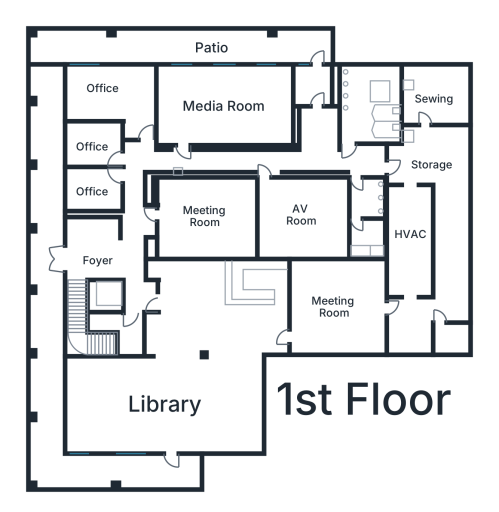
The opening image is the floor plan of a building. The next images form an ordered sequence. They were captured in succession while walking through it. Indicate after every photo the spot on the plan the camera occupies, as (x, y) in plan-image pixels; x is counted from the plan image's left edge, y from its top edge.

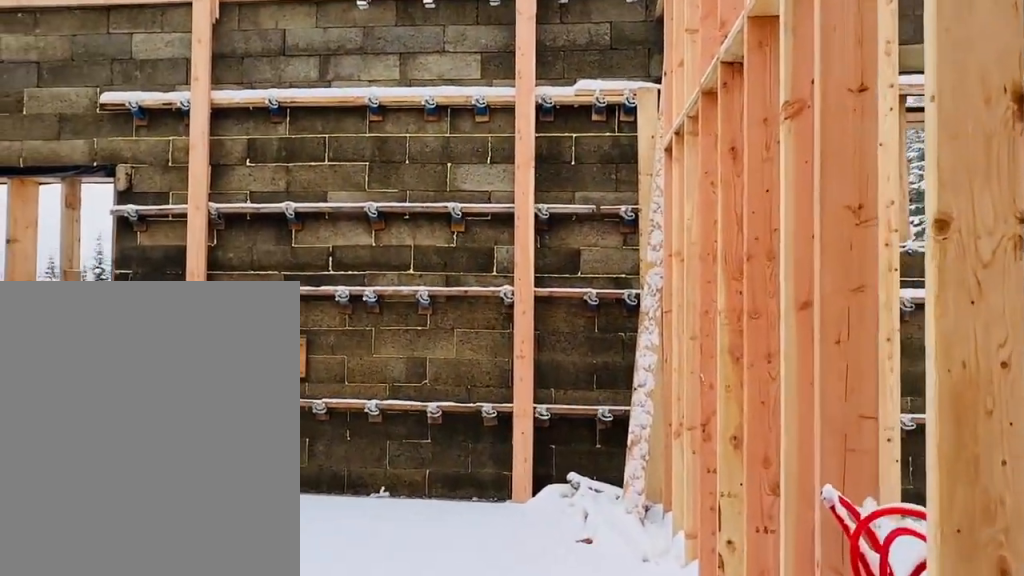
(141, 131)
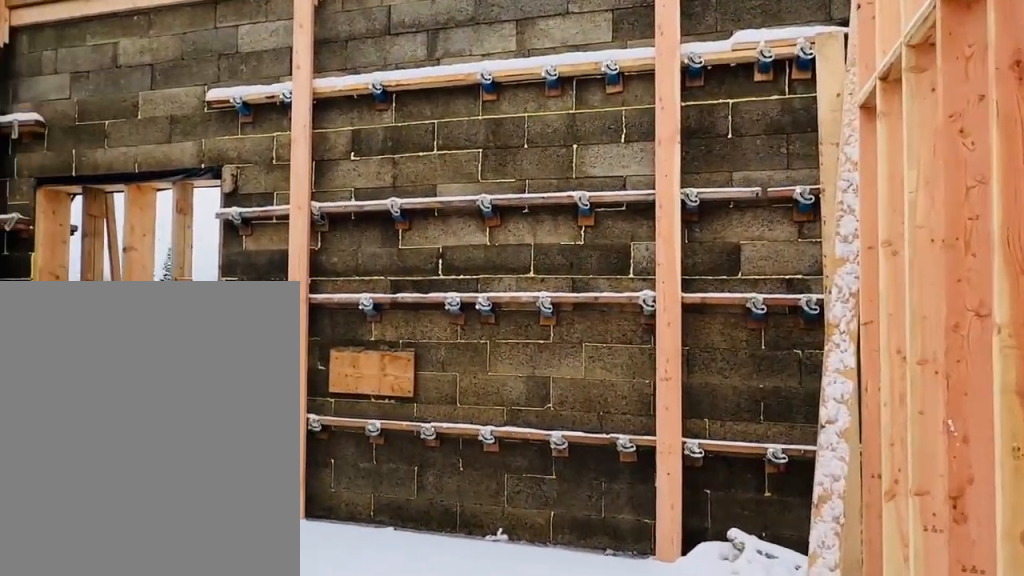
(134, 120)
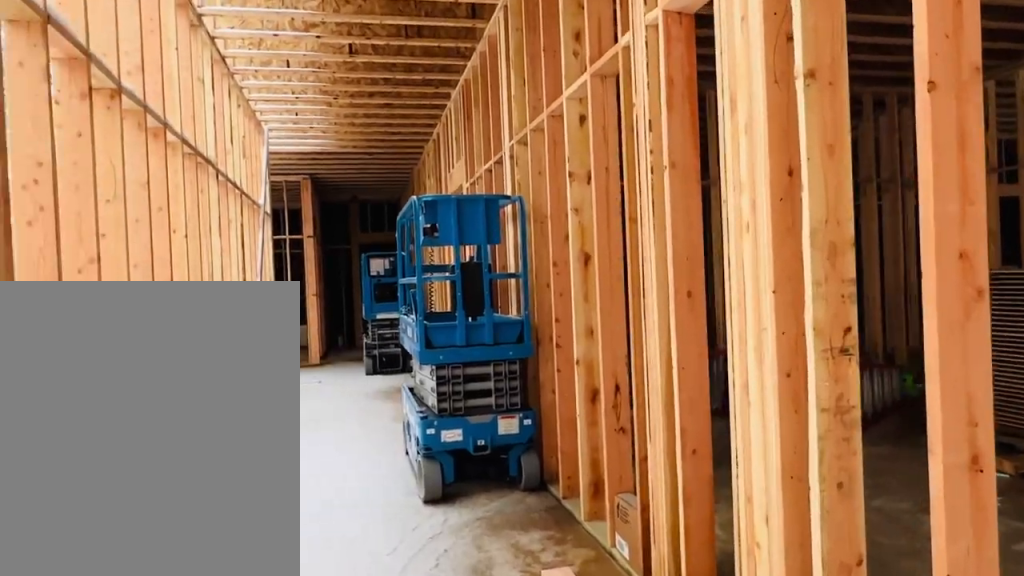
(151, 147)
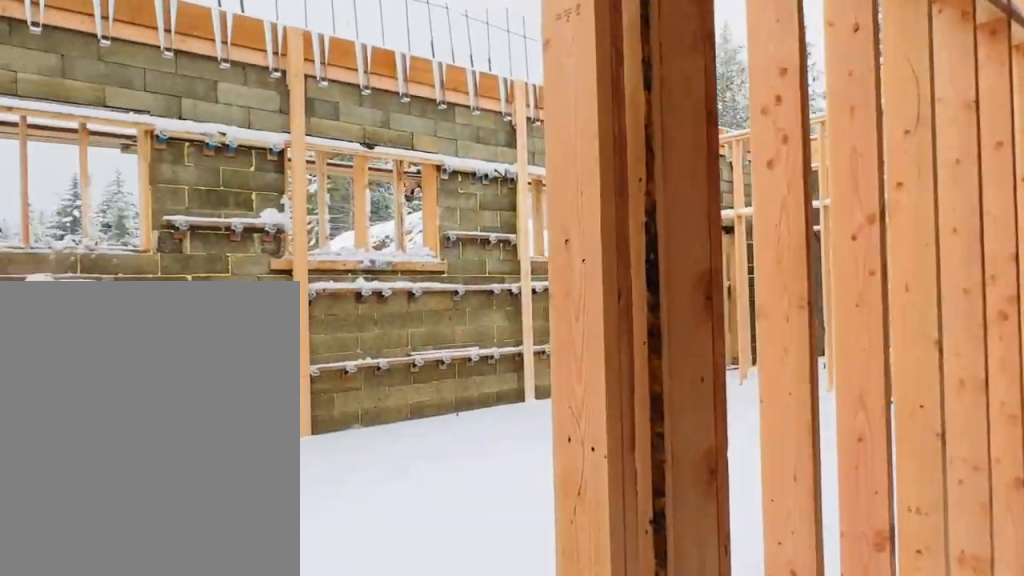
(174, 147)
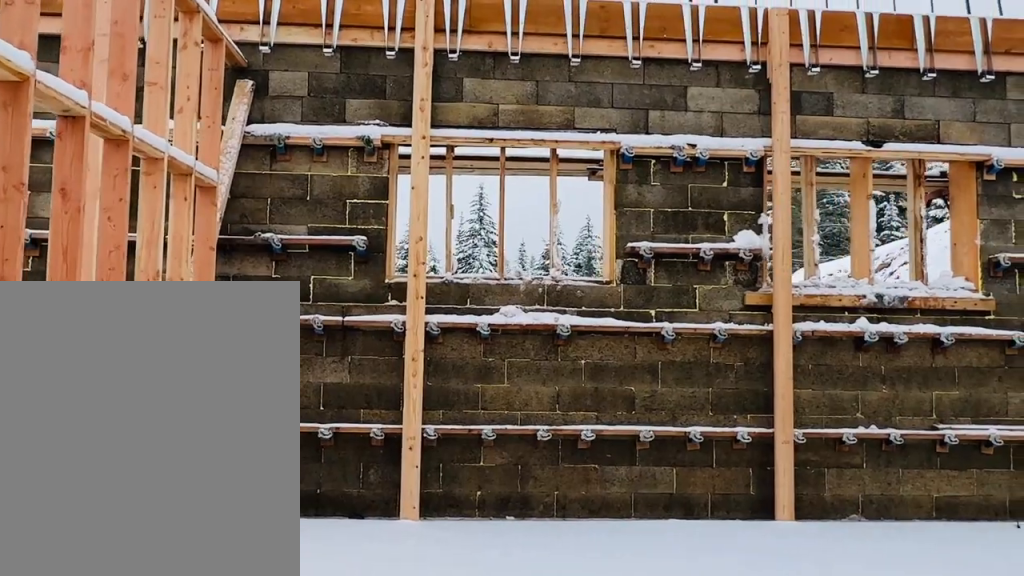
(180, 144)
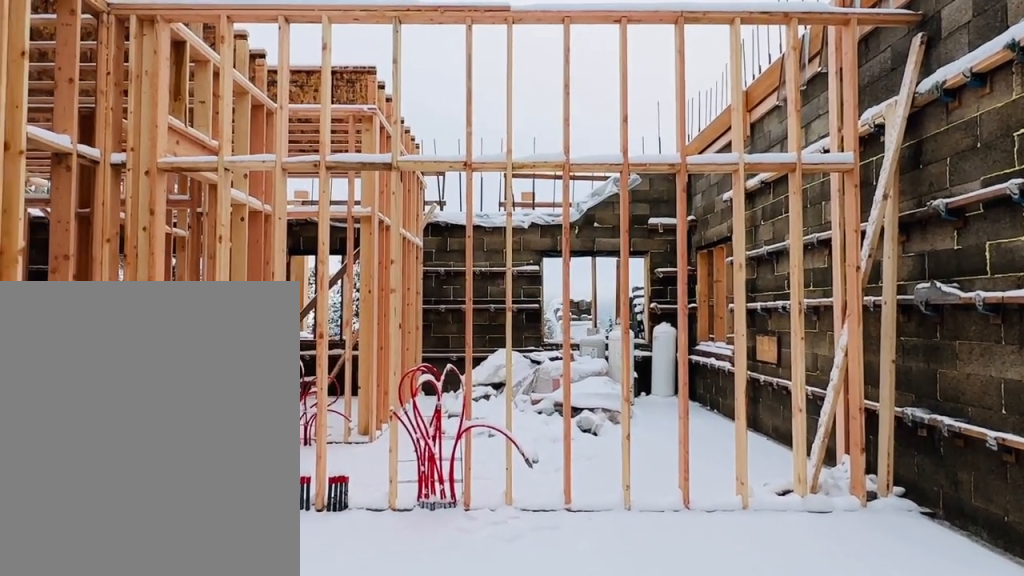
(231, 103)
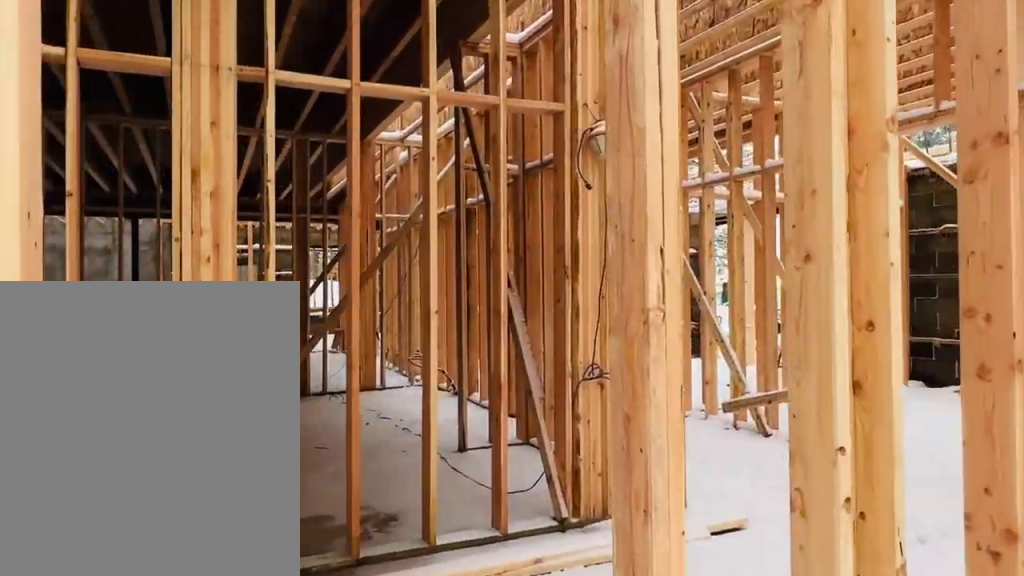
(185, 127)
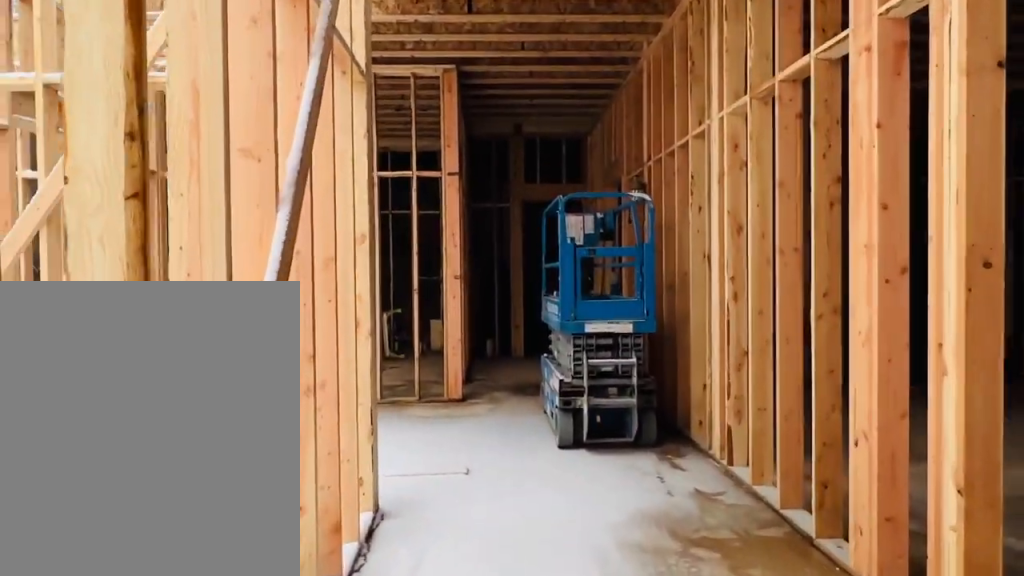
(228, 148)
